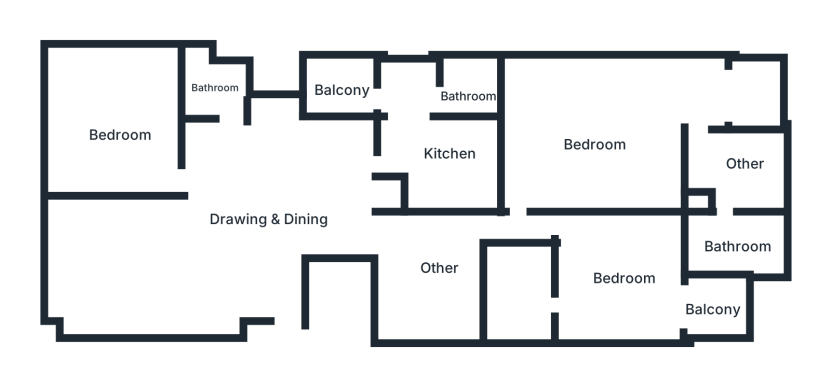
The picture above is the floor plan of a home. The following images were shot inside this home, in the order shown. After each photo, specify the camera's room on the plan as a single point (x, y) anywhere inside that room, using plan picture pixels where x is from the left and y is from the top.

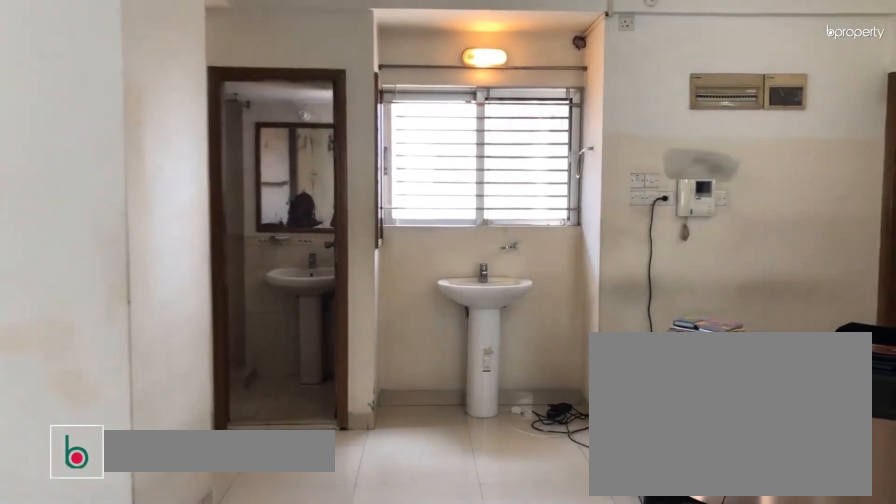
(276, 235)
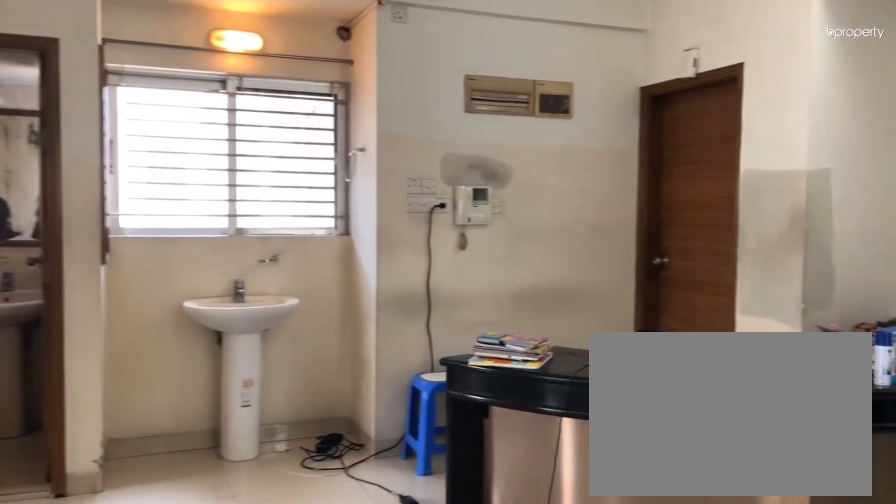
(276, 235)
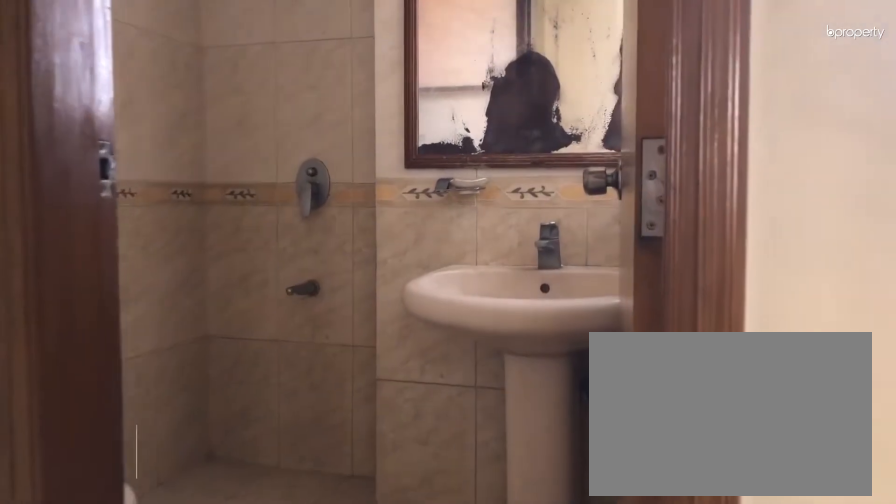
(210, 93)
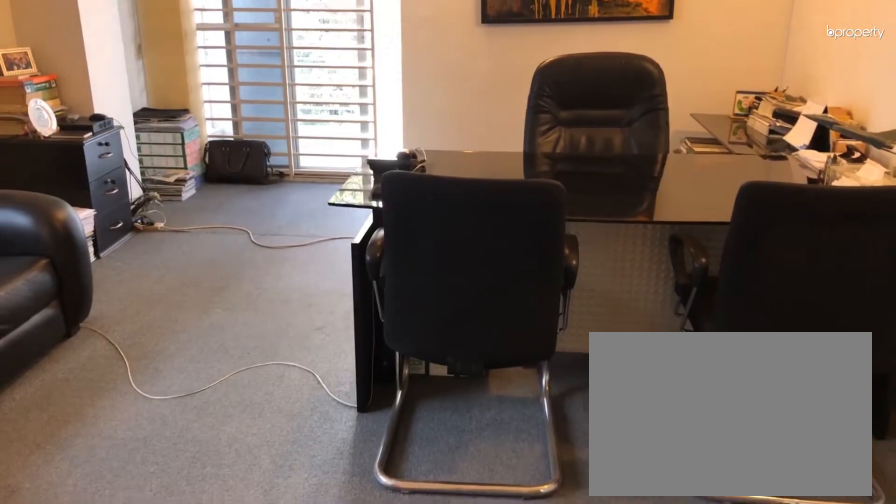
(595, 144)
